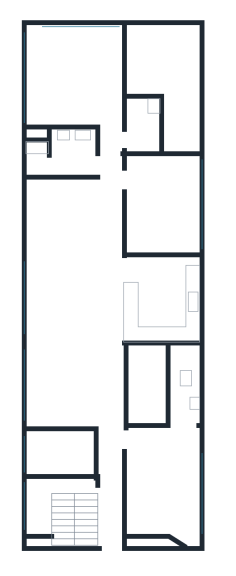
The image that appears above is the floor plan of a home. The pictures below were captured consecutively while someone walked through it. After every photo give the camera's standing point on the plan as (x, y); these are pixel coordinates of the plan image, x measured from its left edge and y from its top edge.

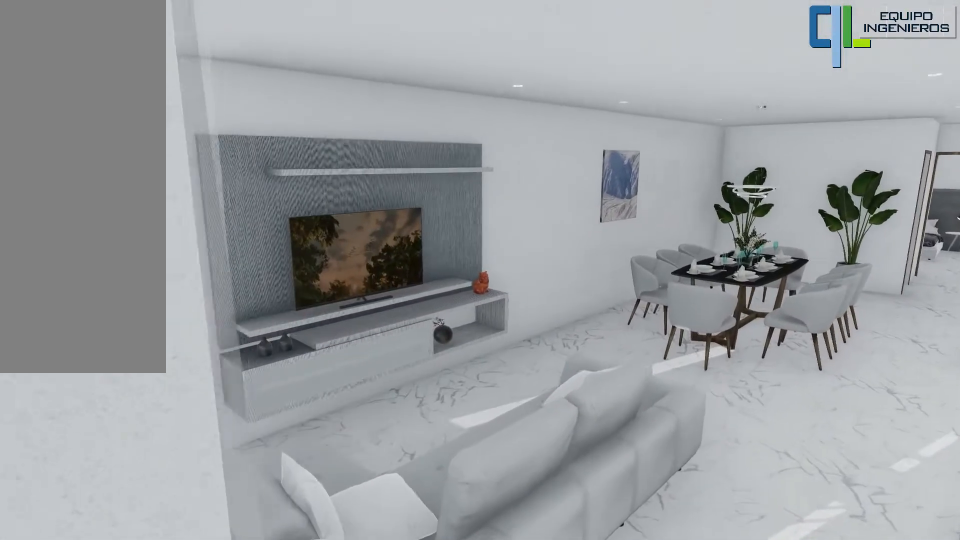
(107, 401)
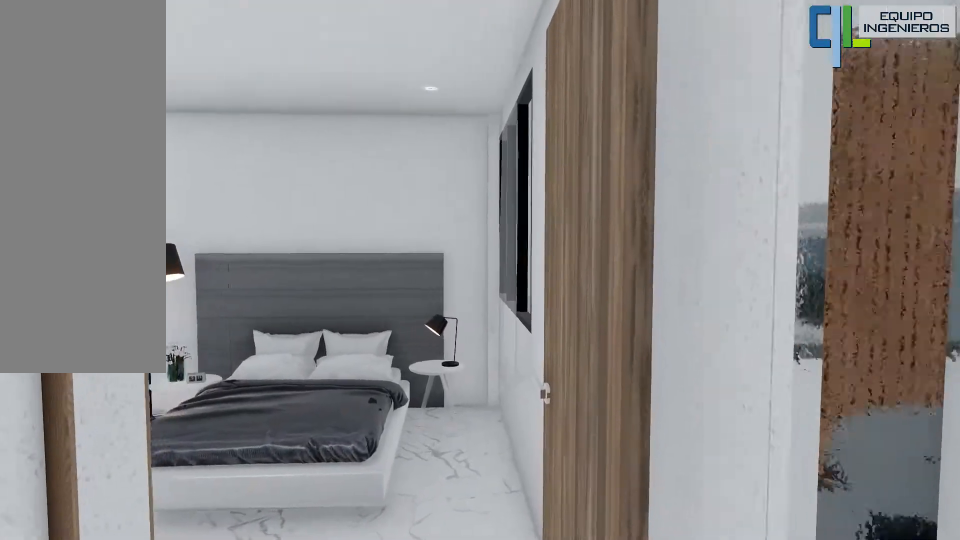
(109, 144)
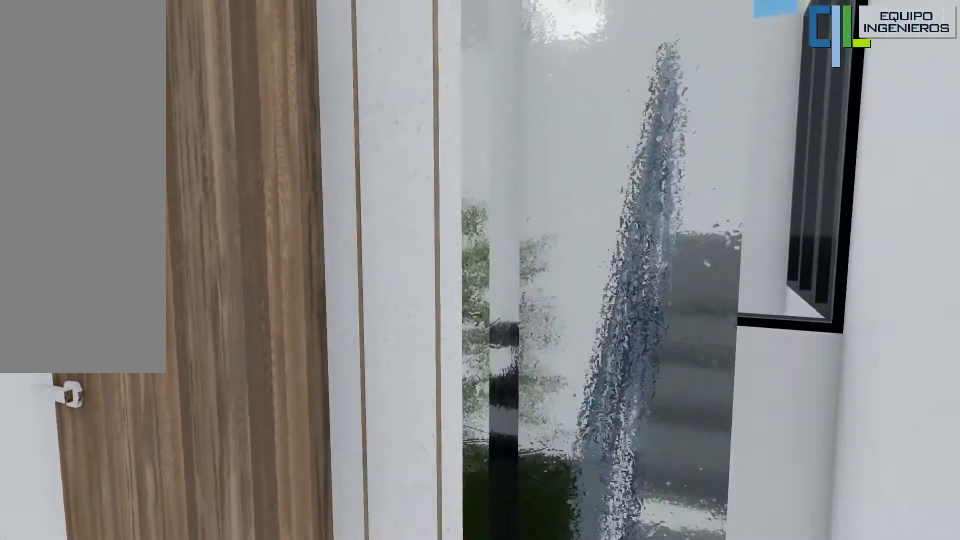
(109, 141)
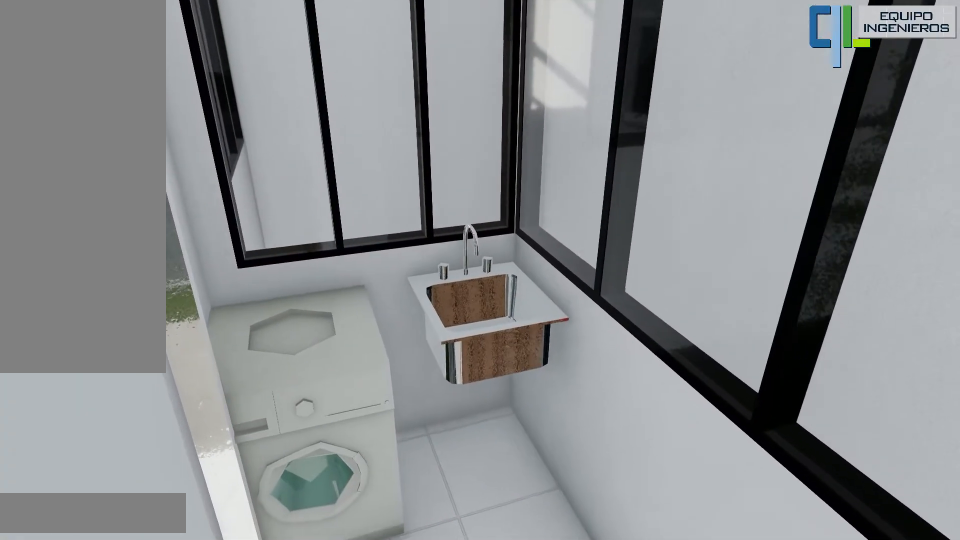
(148, 137)
